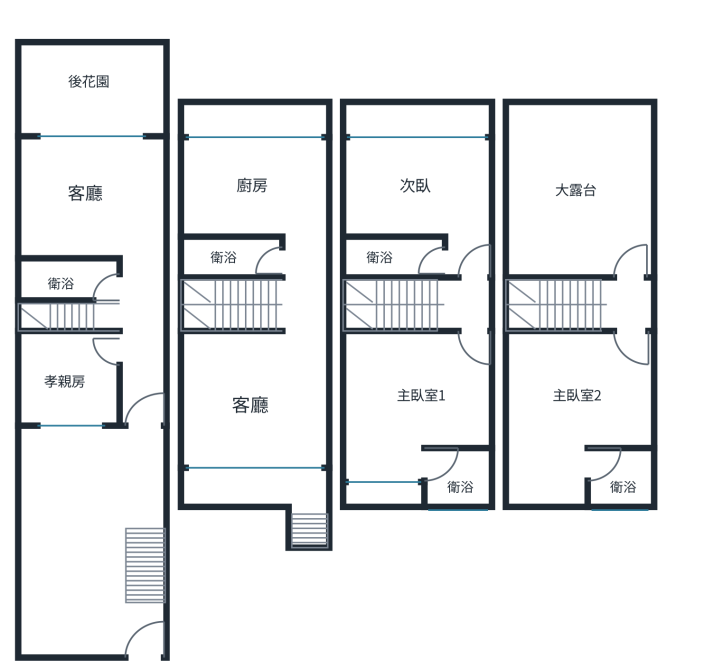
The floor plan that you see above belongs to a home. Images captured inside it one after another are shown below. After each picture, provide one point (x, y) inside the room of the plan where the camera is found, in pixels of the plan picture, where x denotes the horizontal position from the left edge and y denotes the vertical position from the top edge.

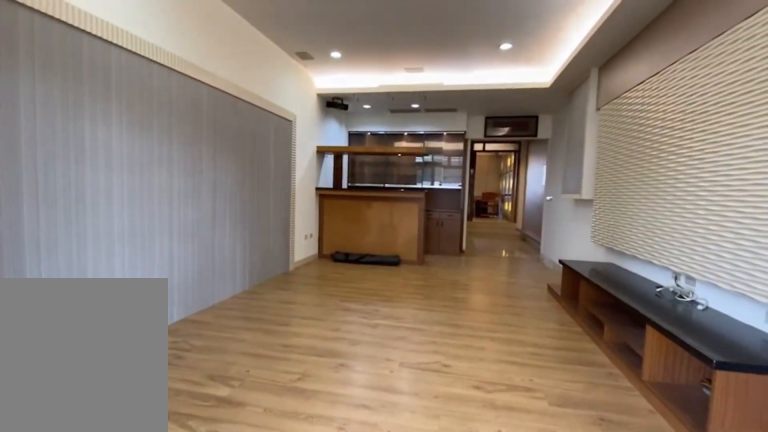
(283, 398)
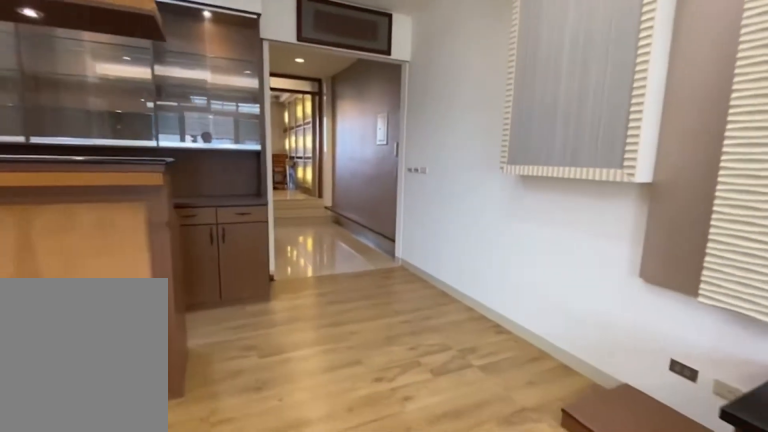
(284, 398)
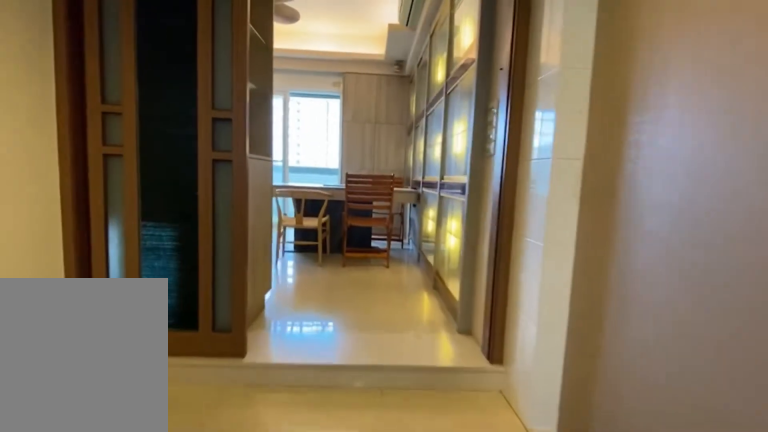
(304, 306)
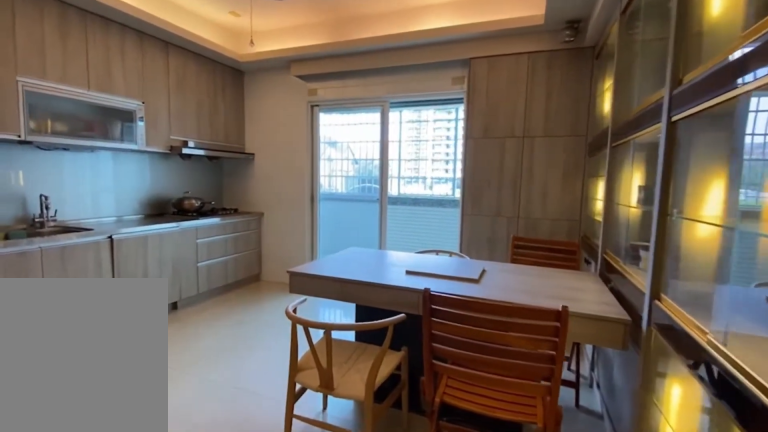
(251, 188)
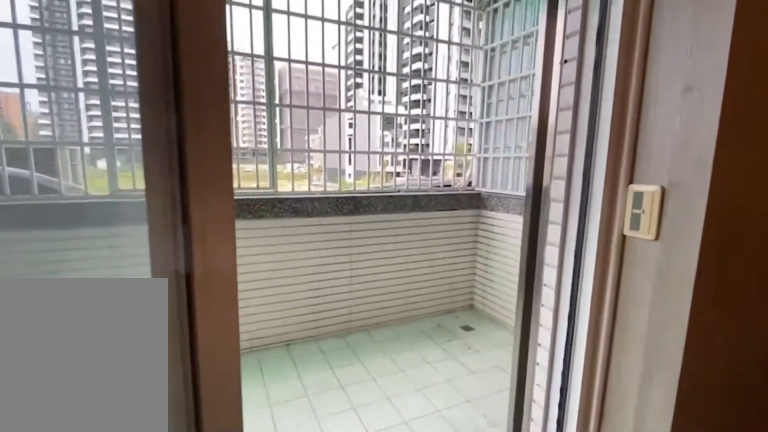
(257, 113)
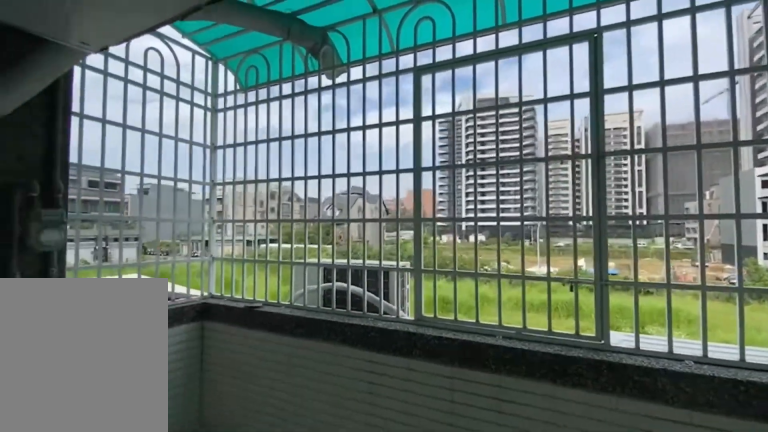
(258, 112)
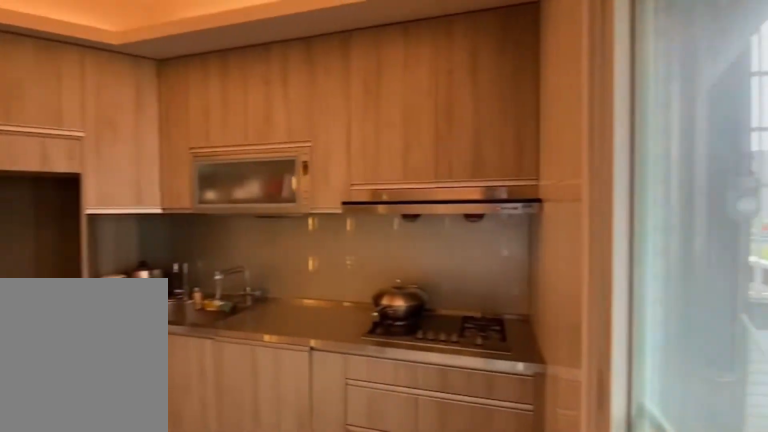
(258, 176)
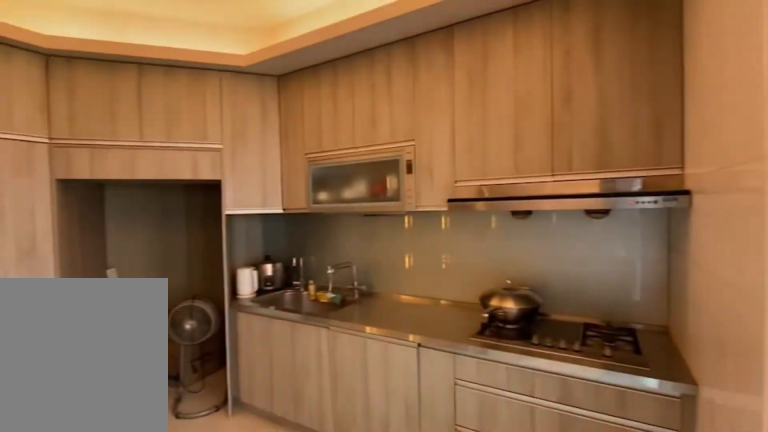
(258, 177)
